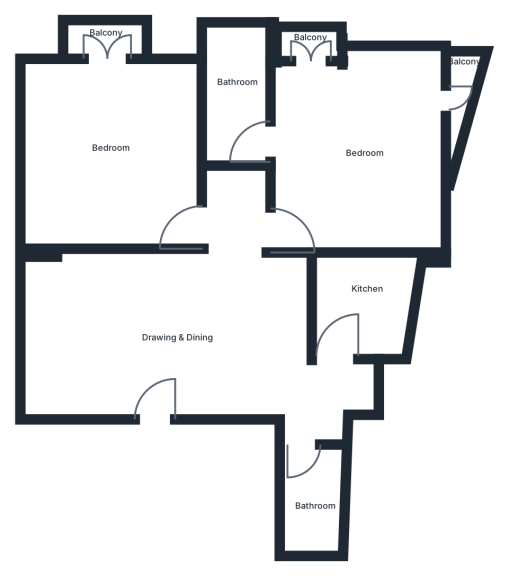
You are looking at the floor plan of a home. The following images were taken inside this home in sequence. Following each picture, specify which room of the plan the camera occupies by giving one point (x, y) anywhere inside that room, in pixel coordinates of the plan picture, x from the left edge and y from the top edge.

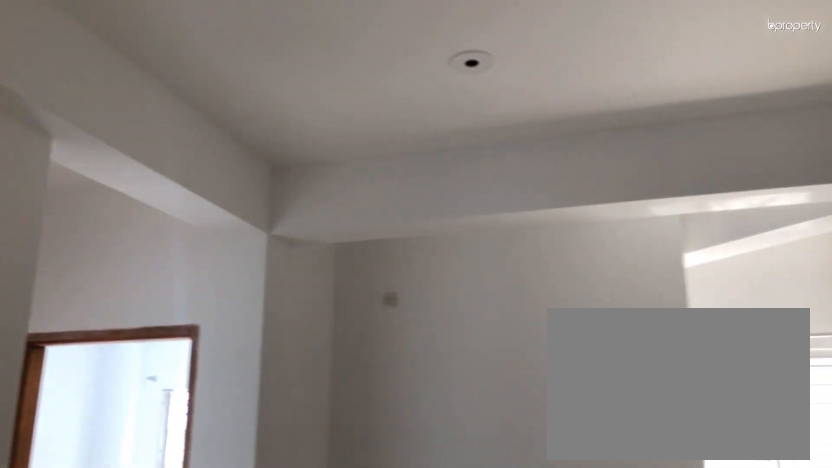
(181, 331)
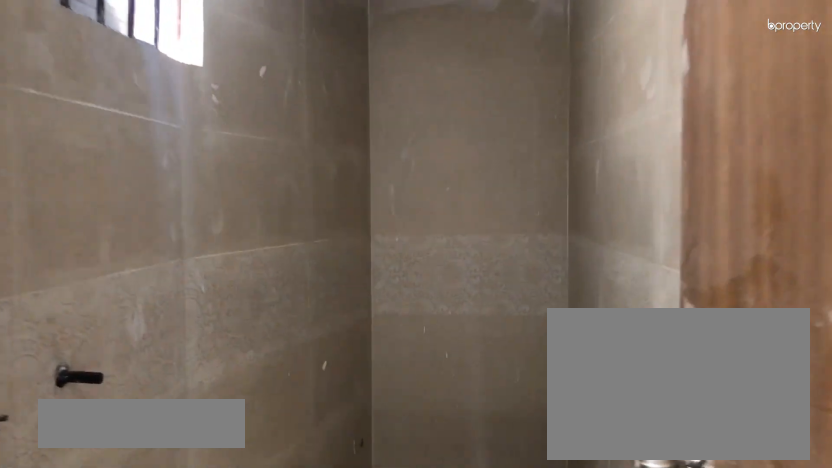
(309, 490)
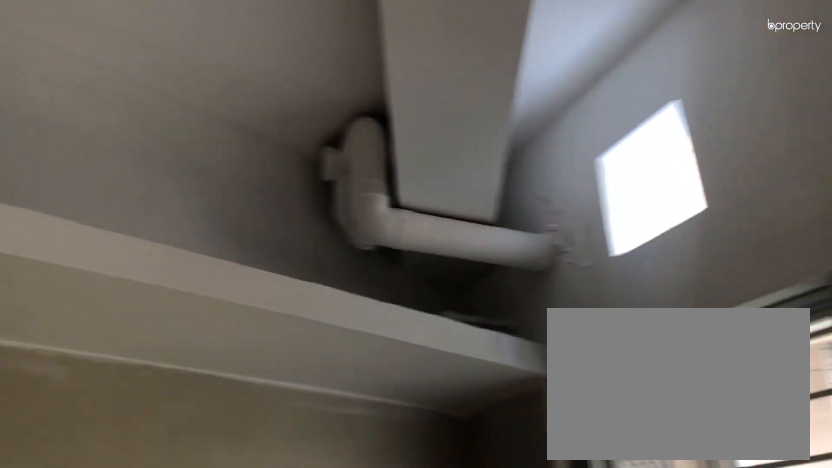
(362, 300)
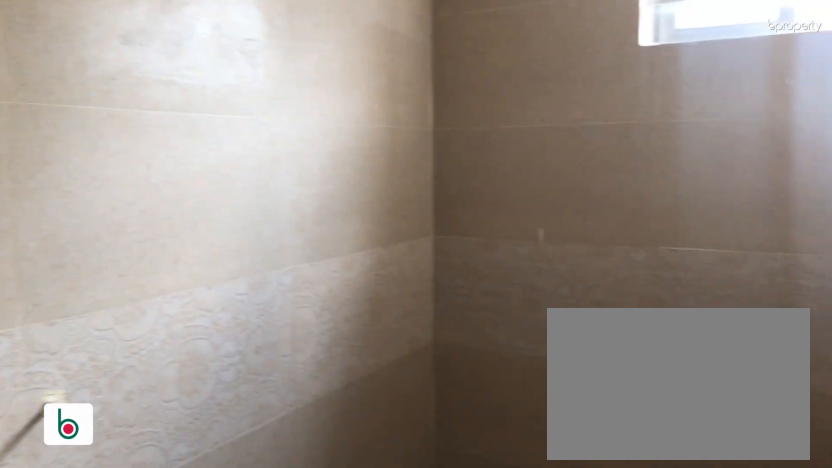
(238, 103)
